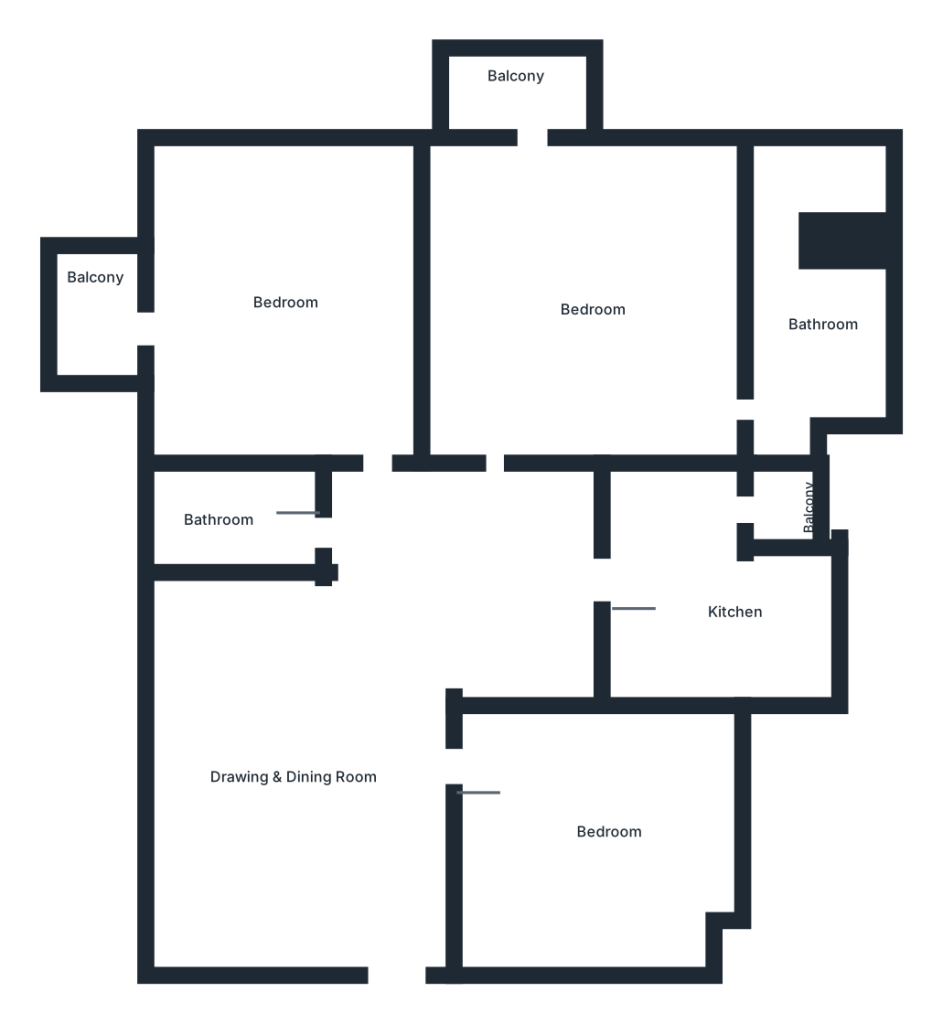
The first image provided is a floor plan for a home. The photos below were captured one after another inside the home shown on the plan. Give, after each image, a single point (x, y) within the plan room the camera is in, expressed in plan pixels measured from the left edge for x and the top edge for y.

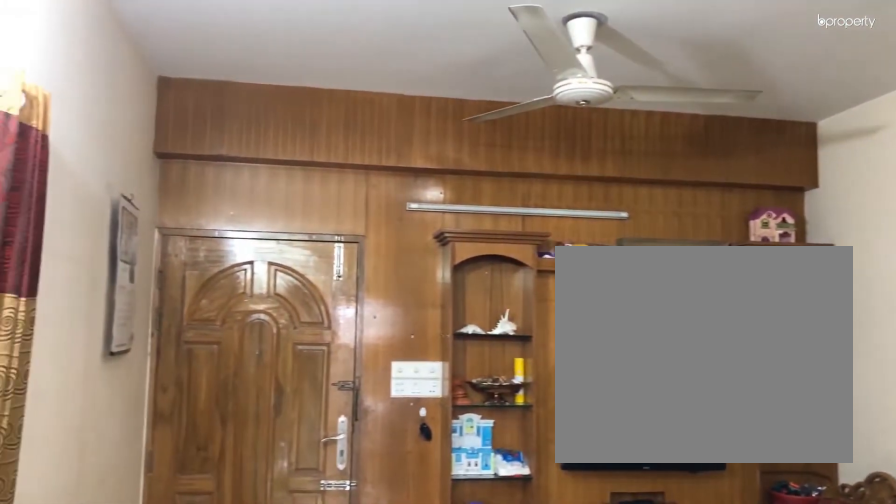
(306, 773)
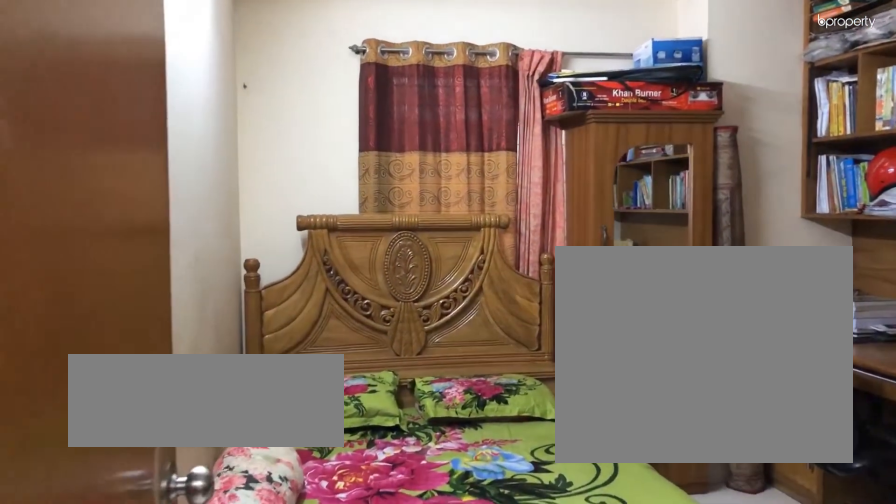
(574, 817)
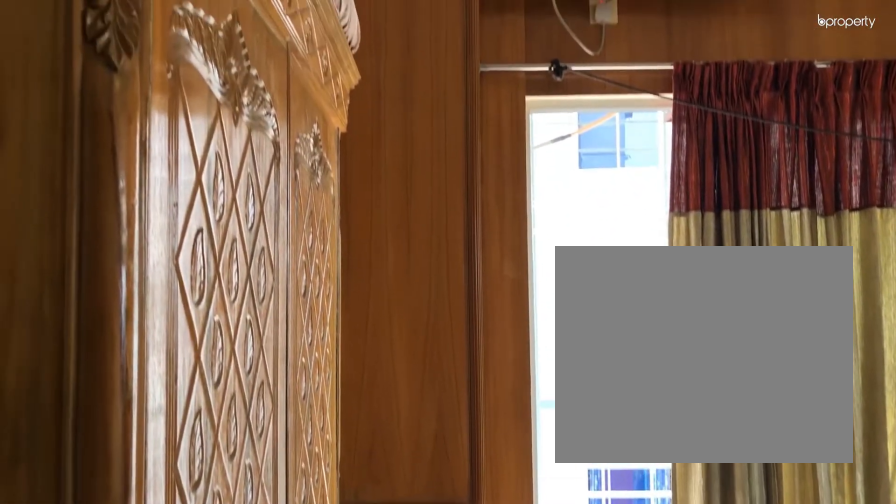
(299, 300)
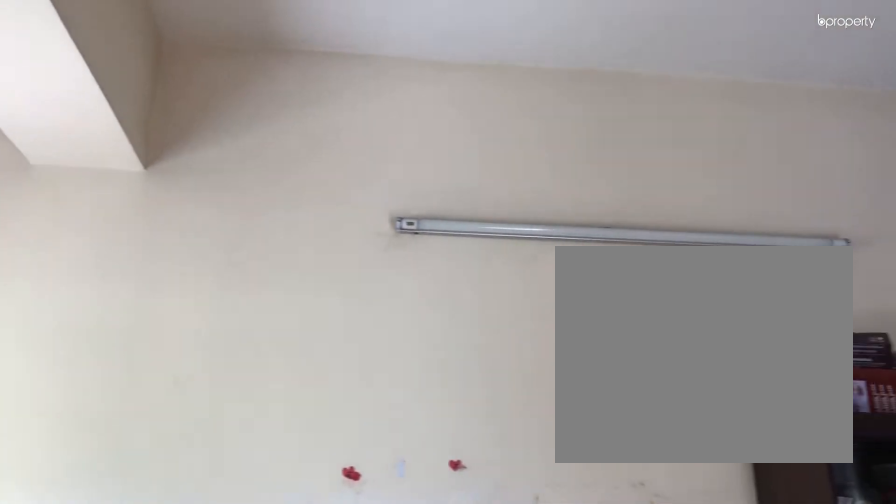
(300, 299)
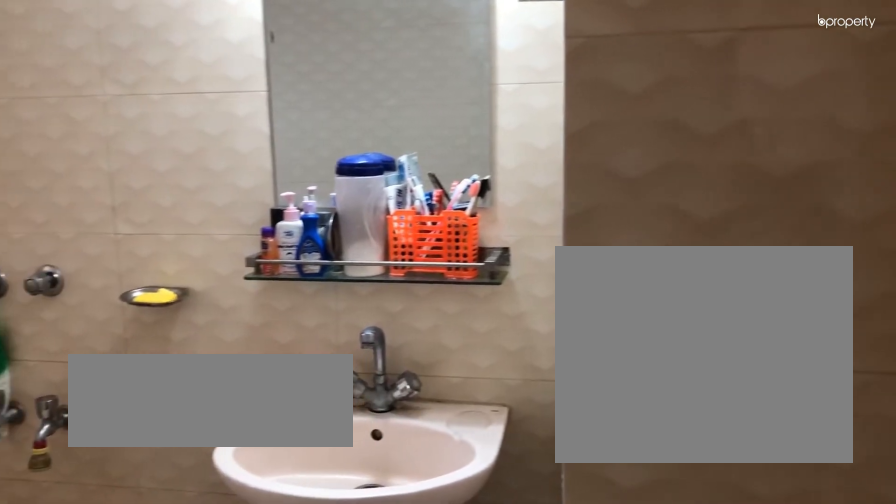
(785, 404)
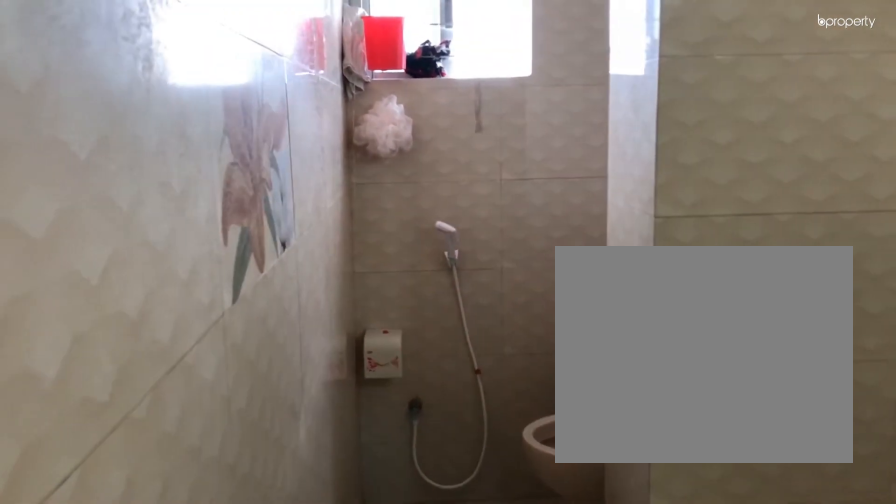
(796, 324)
